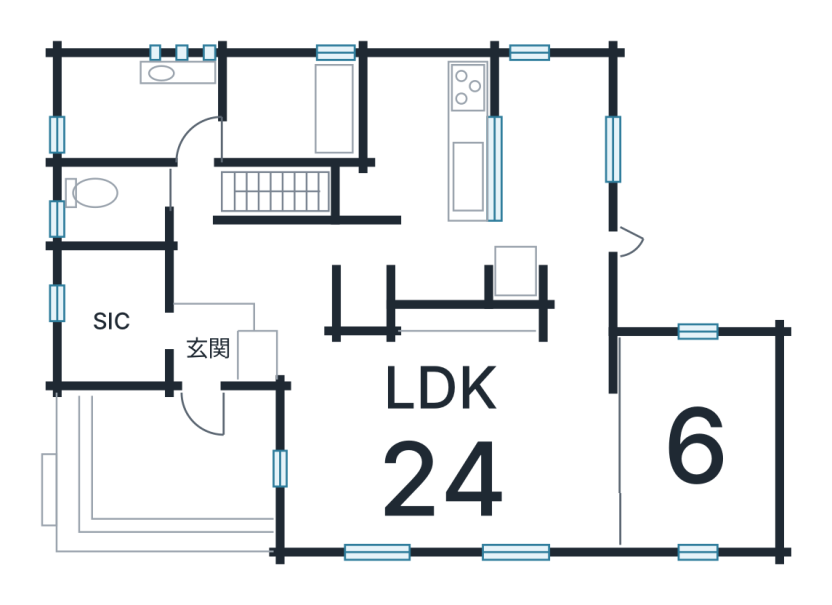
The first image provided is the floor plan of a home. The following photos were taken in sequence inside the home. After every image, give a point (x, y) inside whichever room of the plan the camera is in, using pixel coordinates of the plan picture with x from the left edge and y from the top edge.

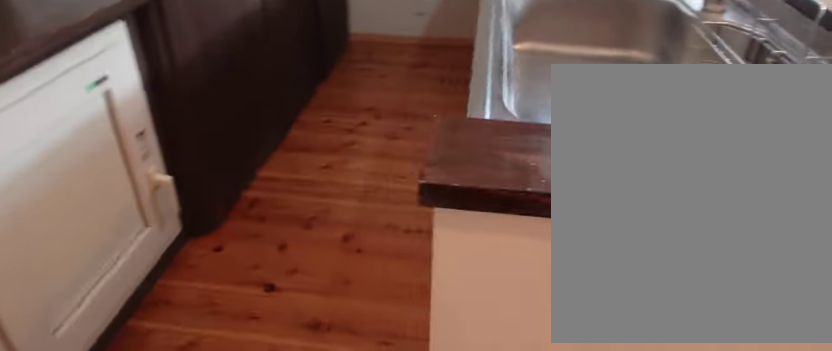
(417, 163)
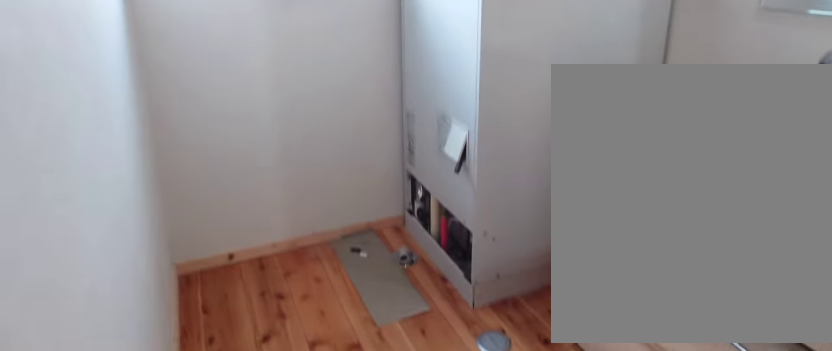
(133, 101)
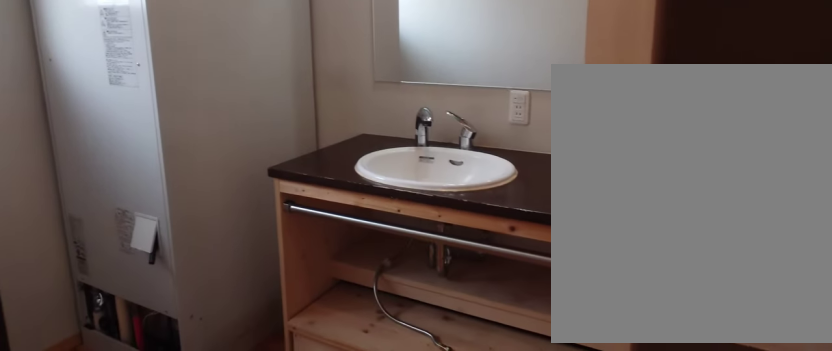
(133, 101)
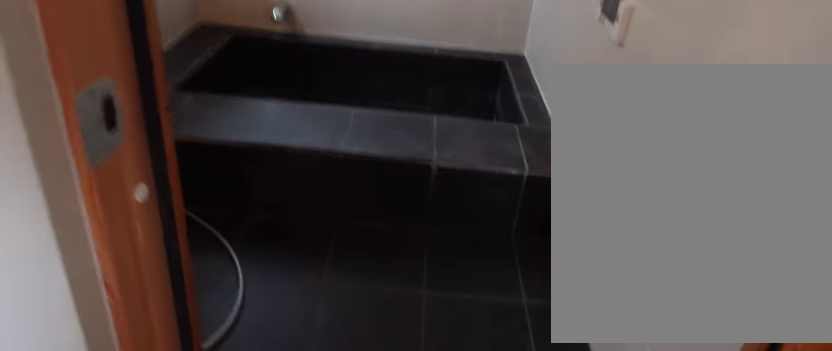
(284, 111)
